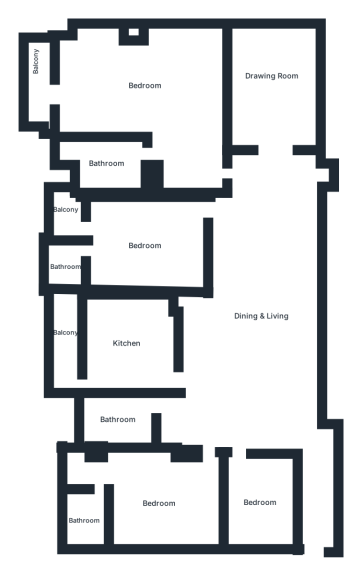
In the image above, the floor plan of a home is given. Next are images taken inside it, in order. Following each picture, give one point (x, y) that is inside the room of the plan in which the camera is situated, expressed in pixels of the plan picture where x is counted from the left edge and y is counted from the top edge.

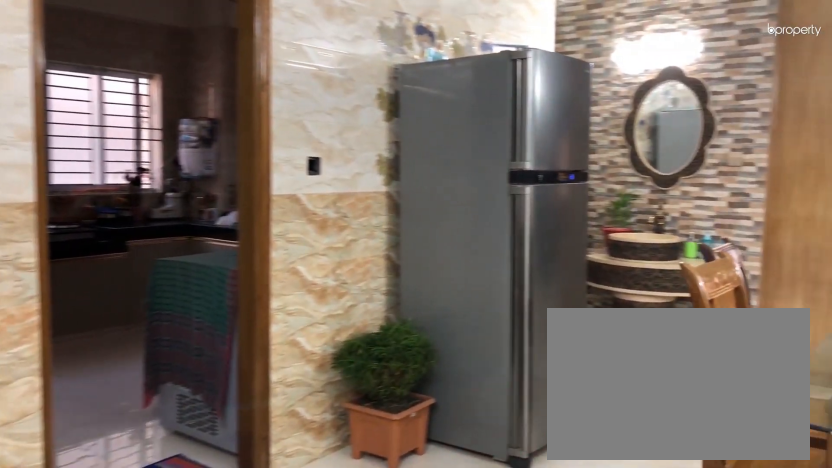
(245, 406)
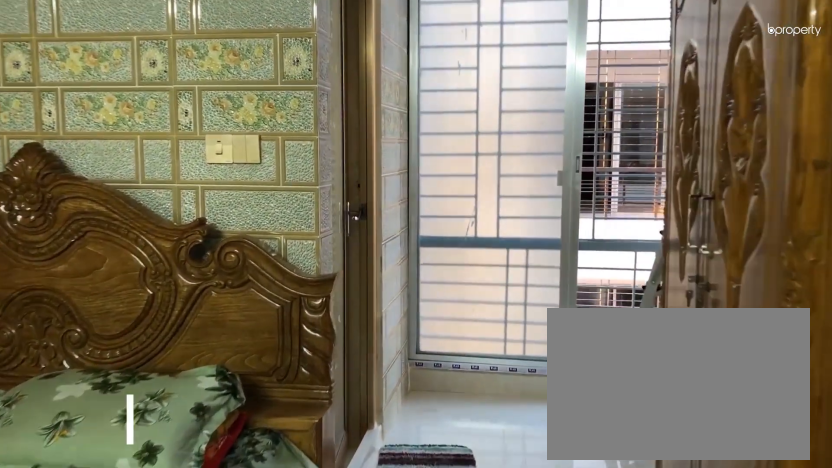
(162, 505)
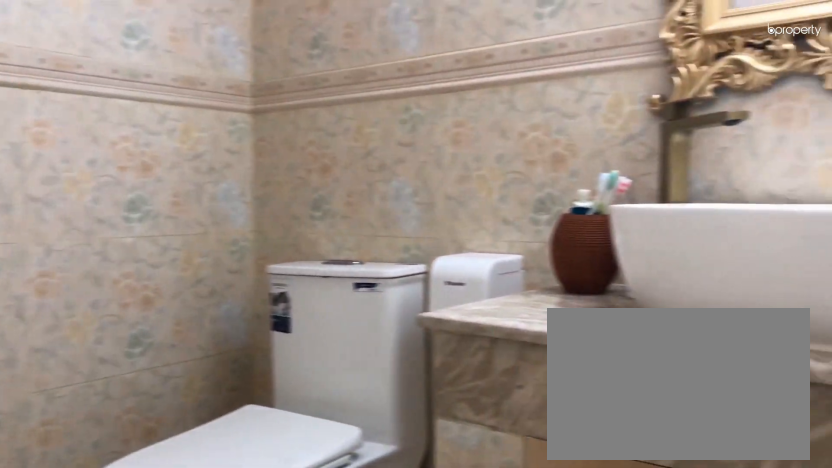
(86, 518)
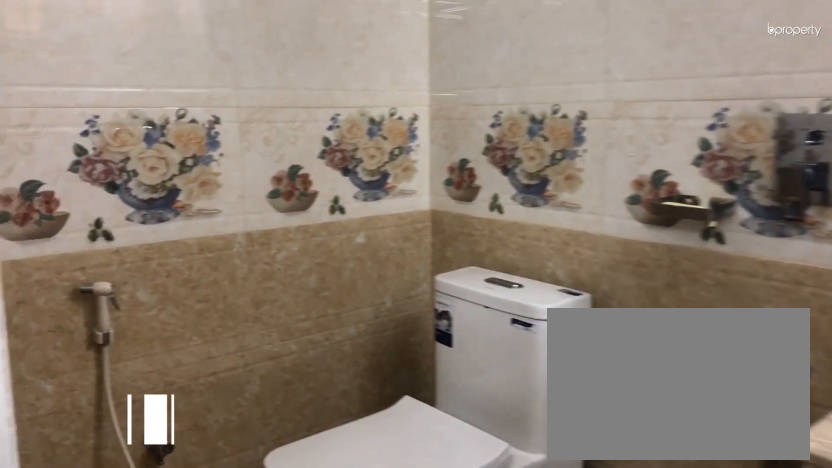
(65, 267)
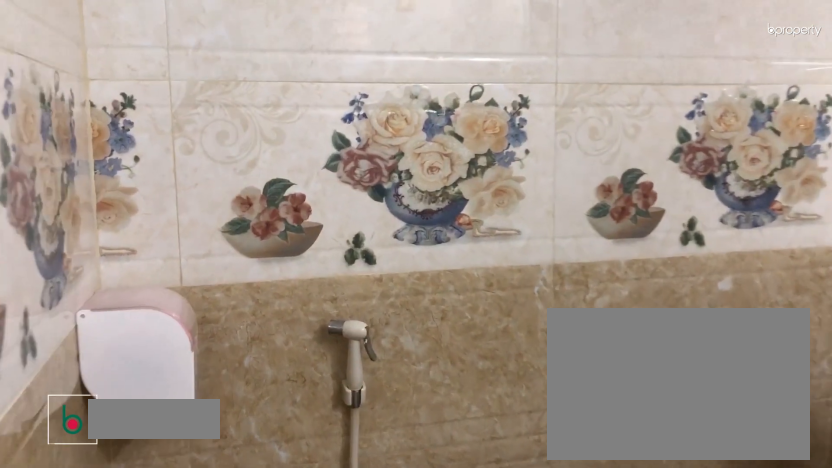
(65, 267)
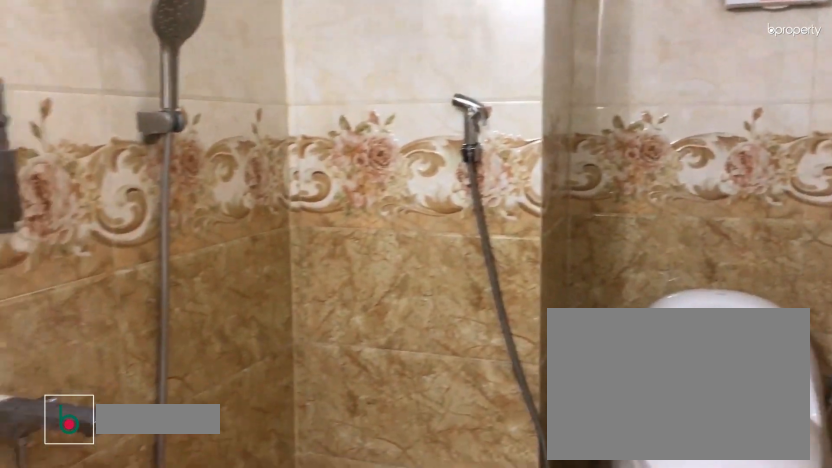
(106, 162)
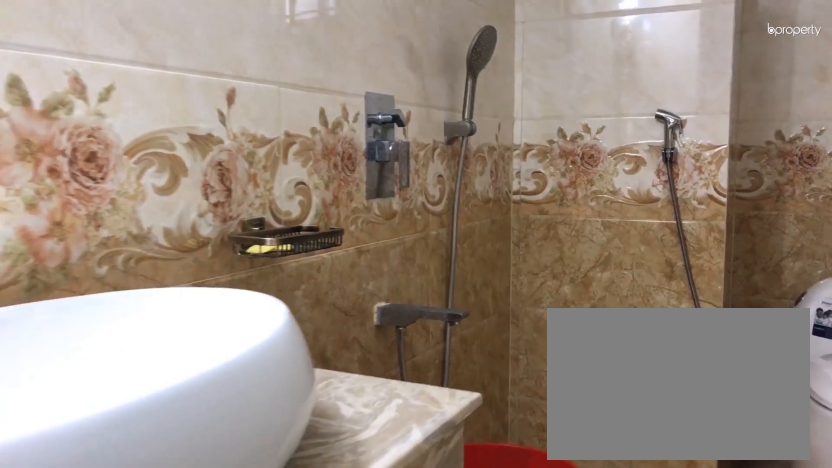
(106, 162)
